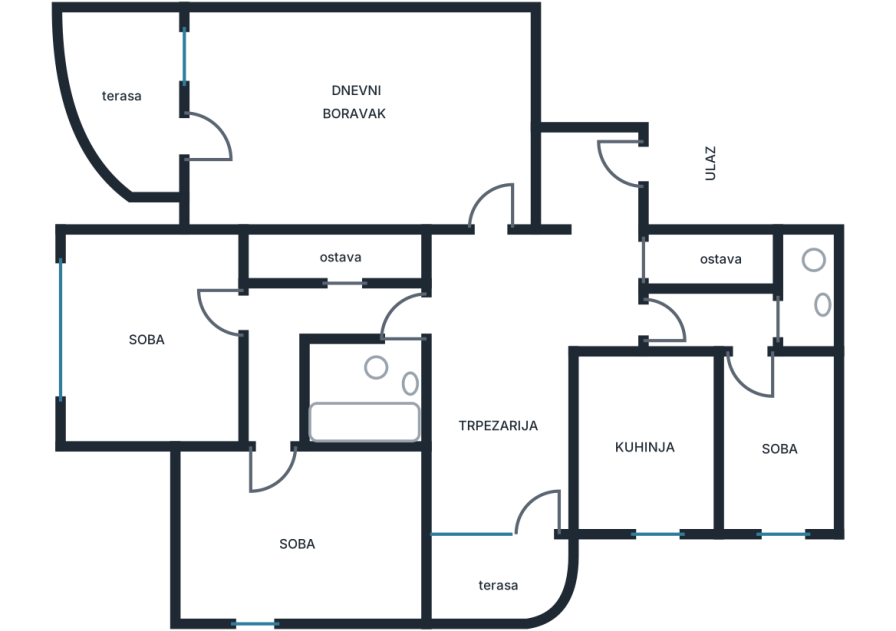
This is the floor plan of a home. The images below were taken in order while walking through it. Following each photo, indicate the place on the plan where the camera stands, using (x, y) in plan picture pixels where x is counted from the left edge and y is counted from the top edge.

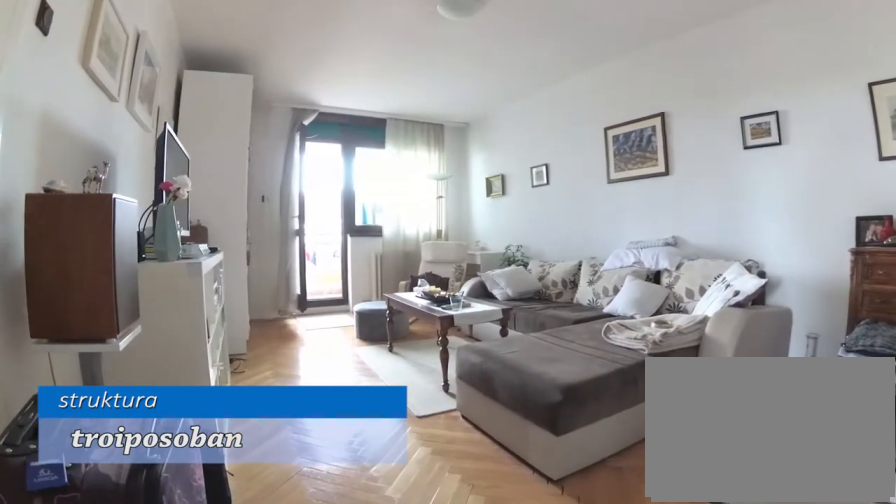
(524, 221)
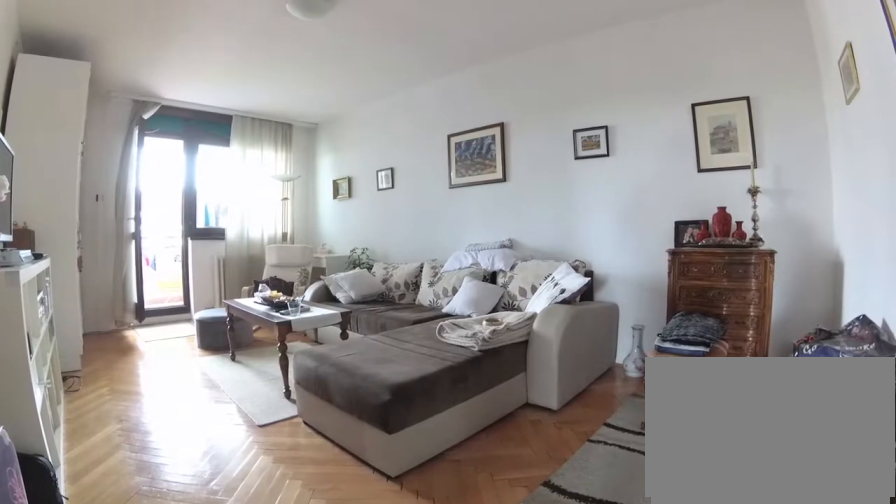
(502, 209)
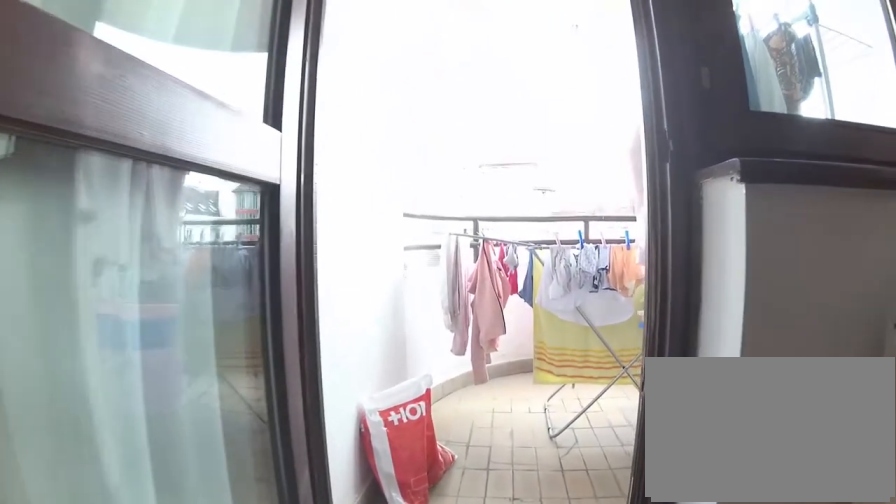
(262, 150)
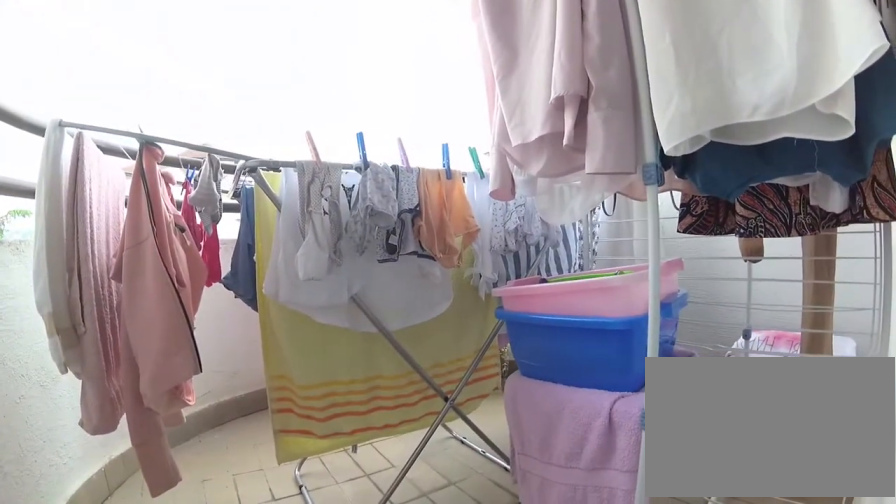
(196, 154)
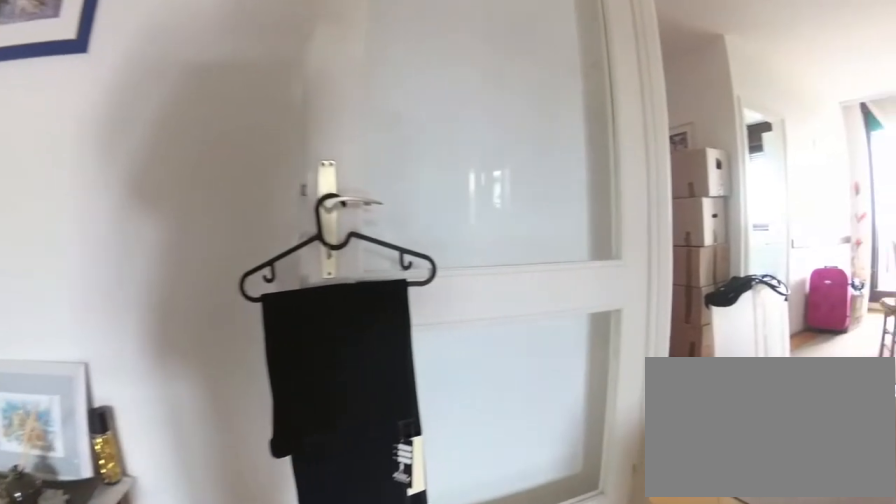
(426, 172)
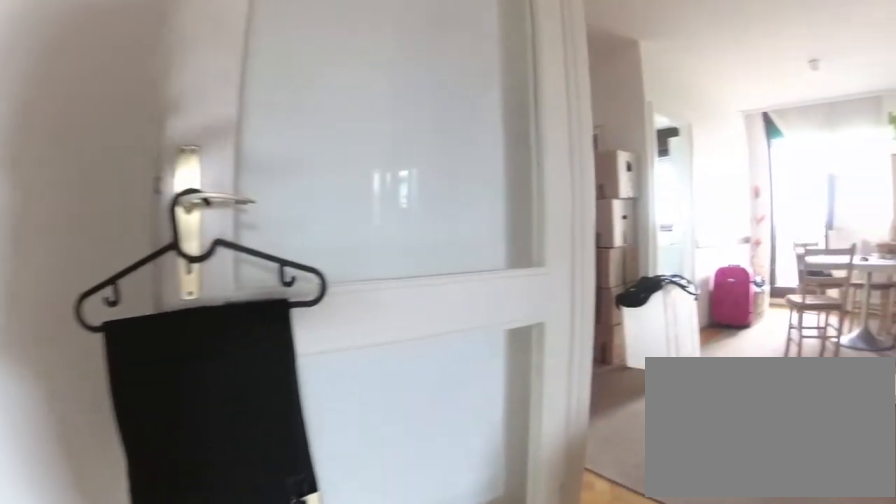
(434, 172)
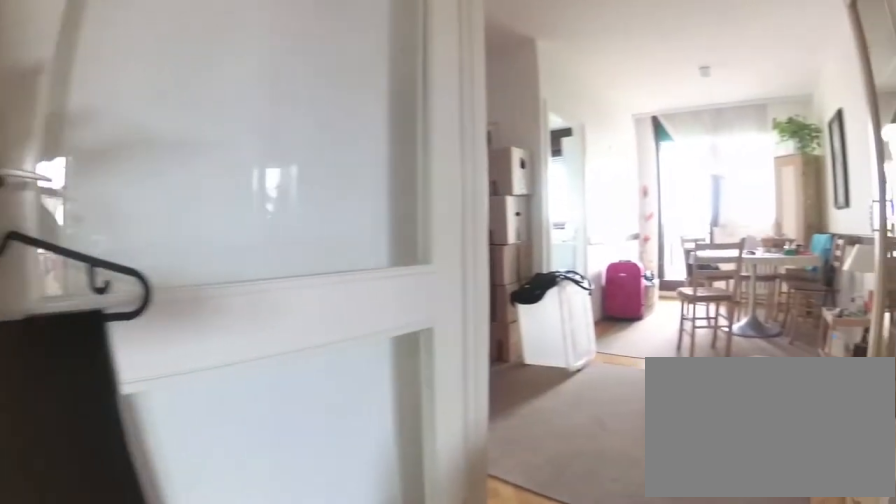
(445, 173)
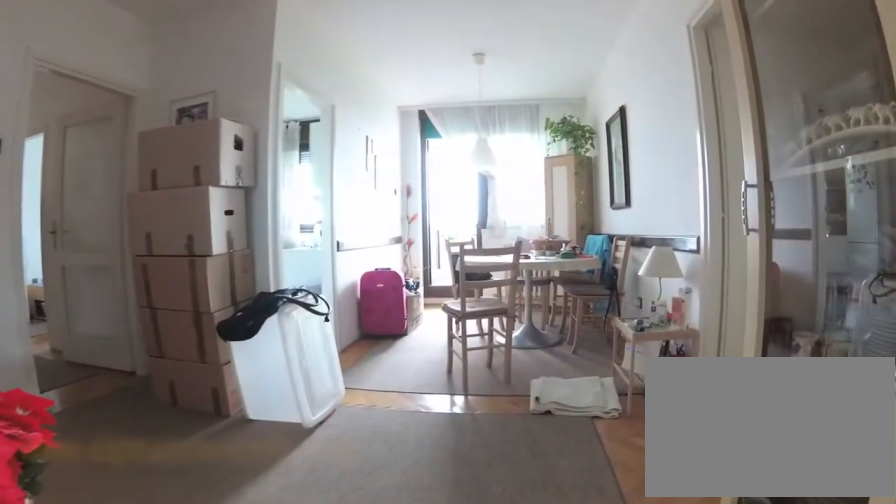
(481, 198)
